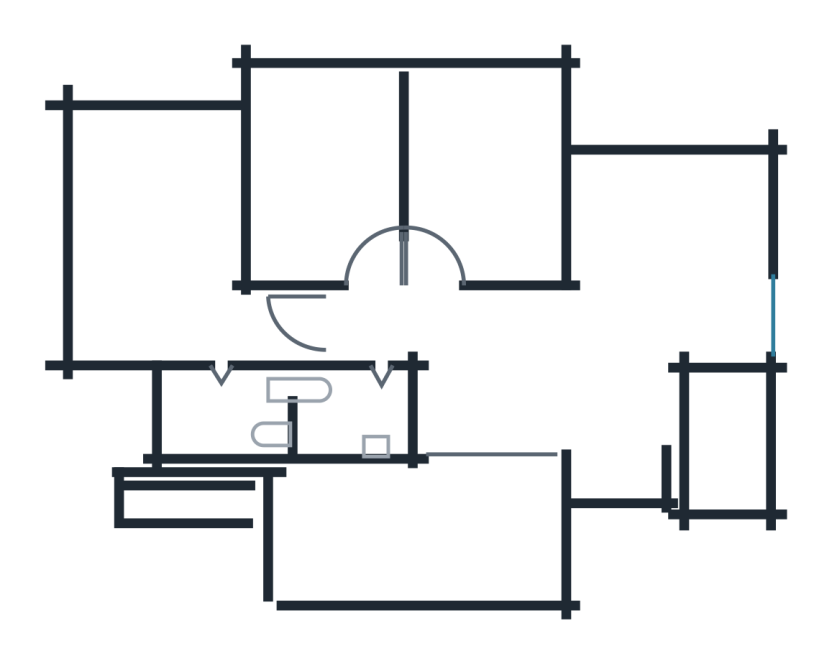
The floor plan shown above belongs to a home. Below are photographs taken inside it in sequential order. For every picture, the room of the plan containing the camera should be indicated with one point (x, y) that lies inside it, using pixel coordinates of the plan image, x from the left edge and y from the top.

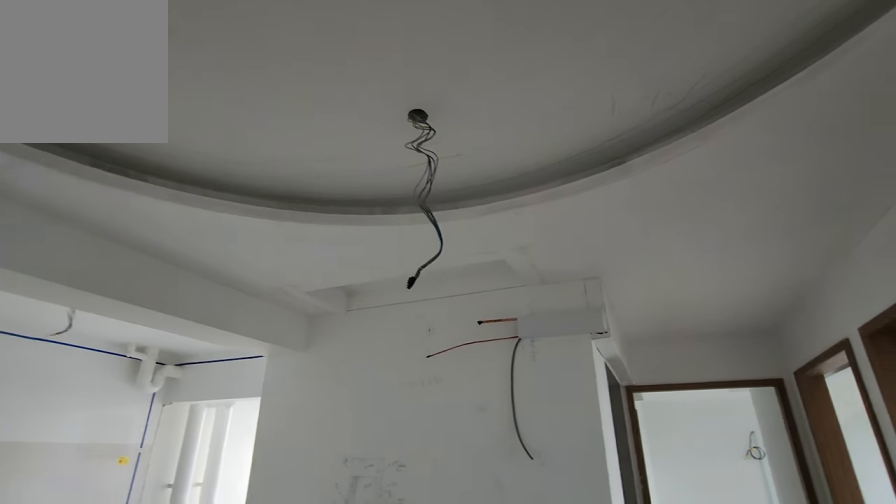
(516, 410)
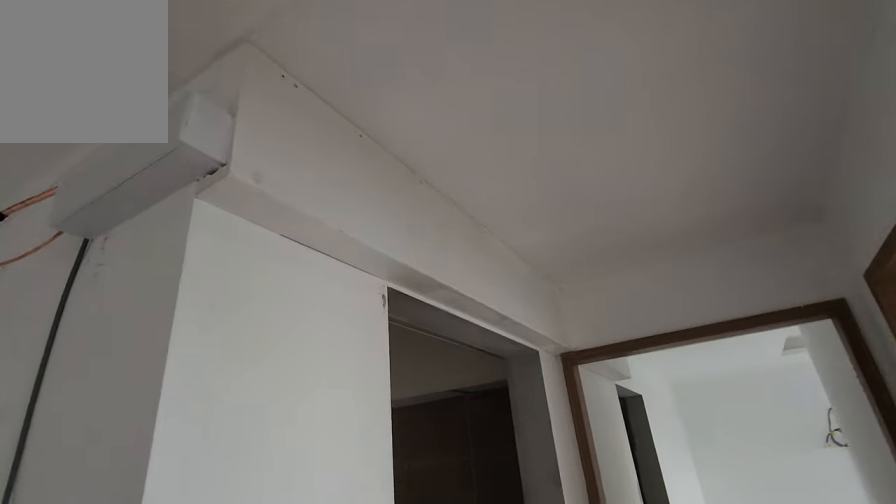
(370, 325)
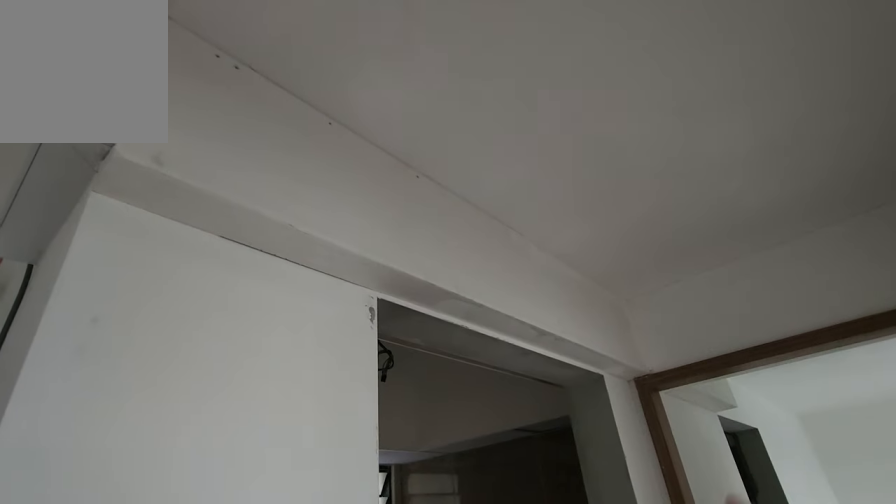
(370, 325)
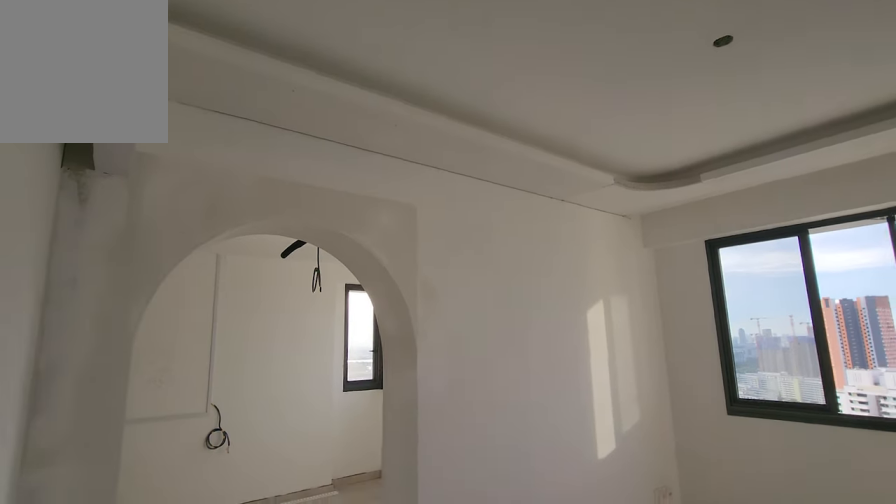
(323, 191)
